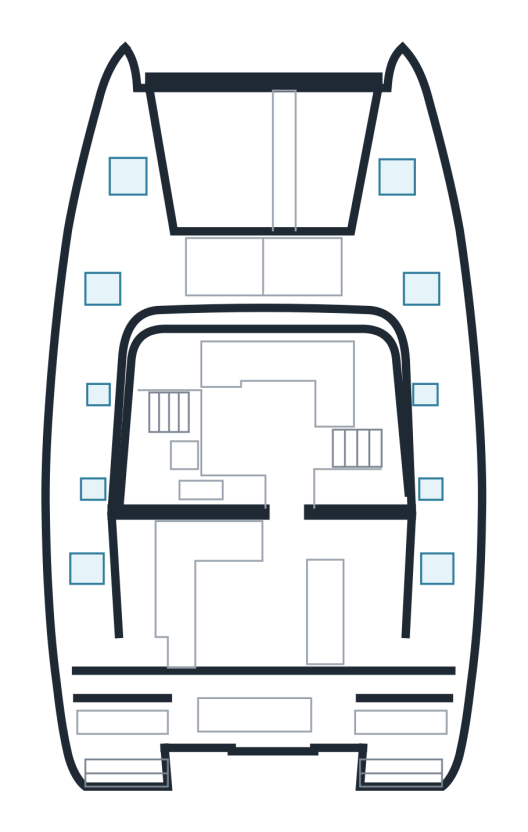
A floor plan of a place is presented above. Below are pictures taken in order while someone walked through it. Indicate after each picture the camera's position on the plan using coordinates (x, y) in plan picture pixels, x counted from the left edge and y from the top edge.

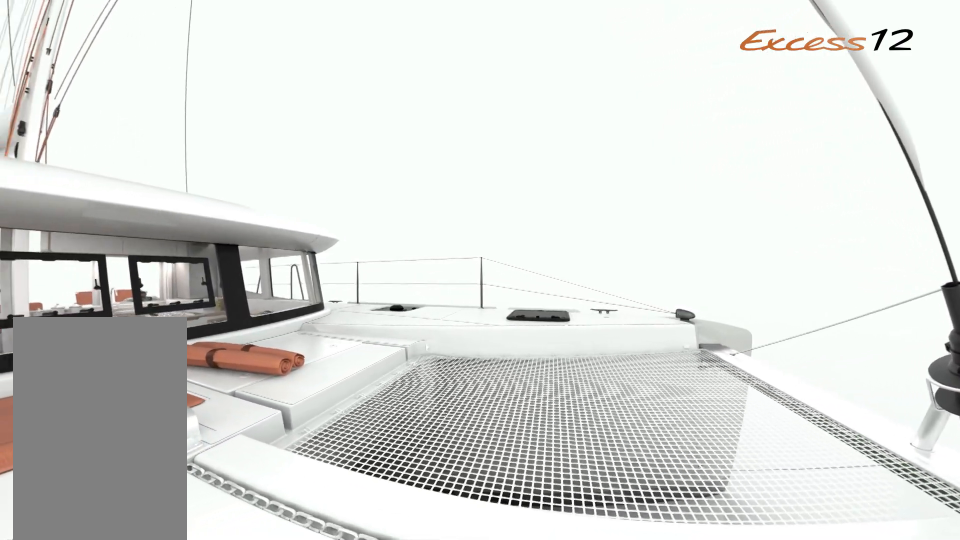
(330, 178)
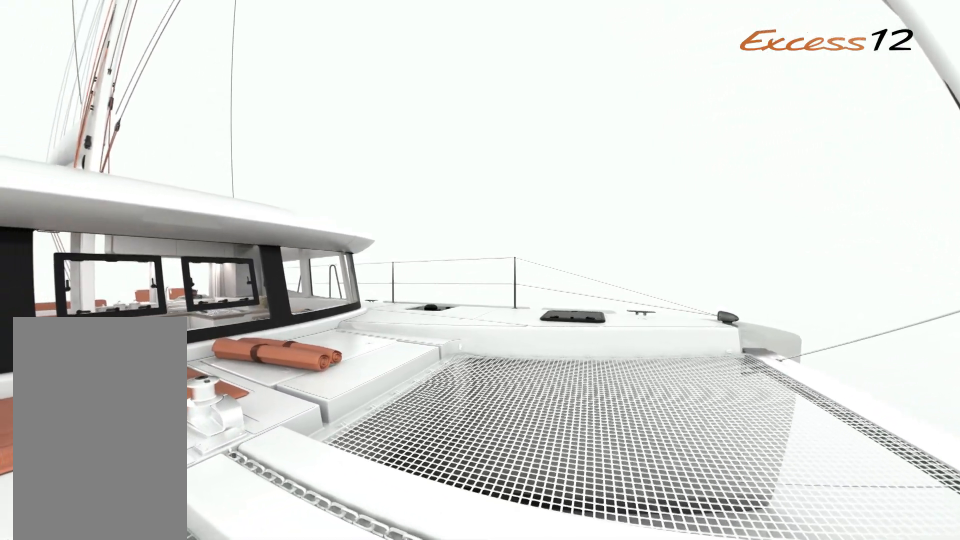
(324, 179)
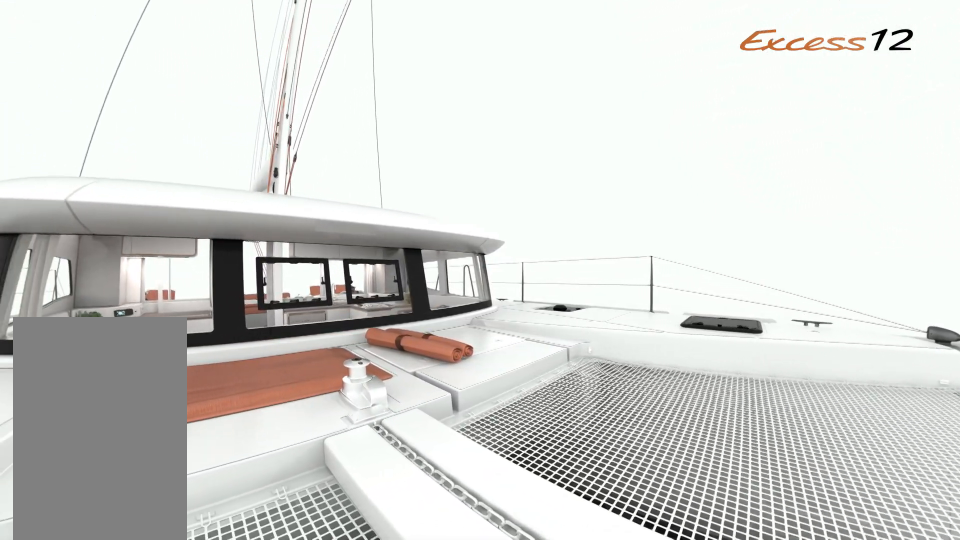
(331, 177)
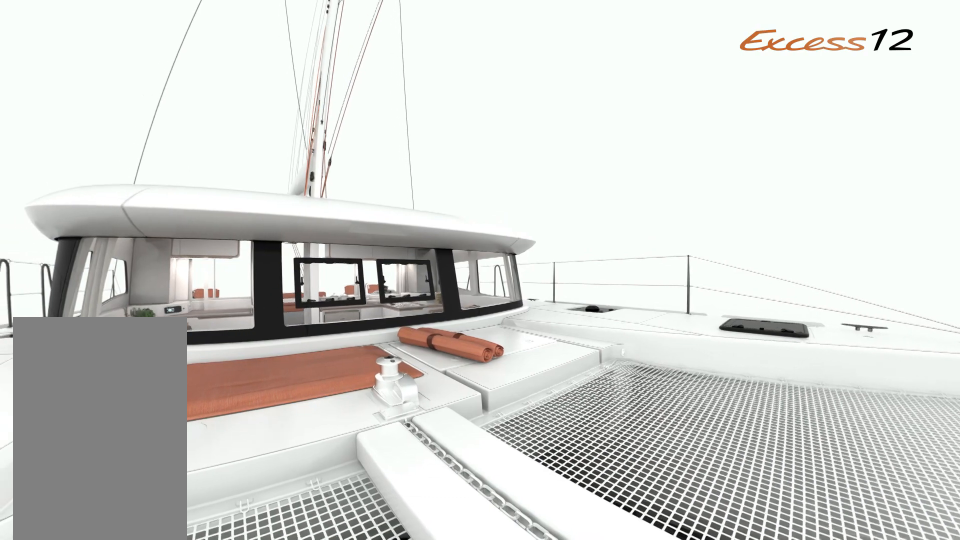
(332, 176)
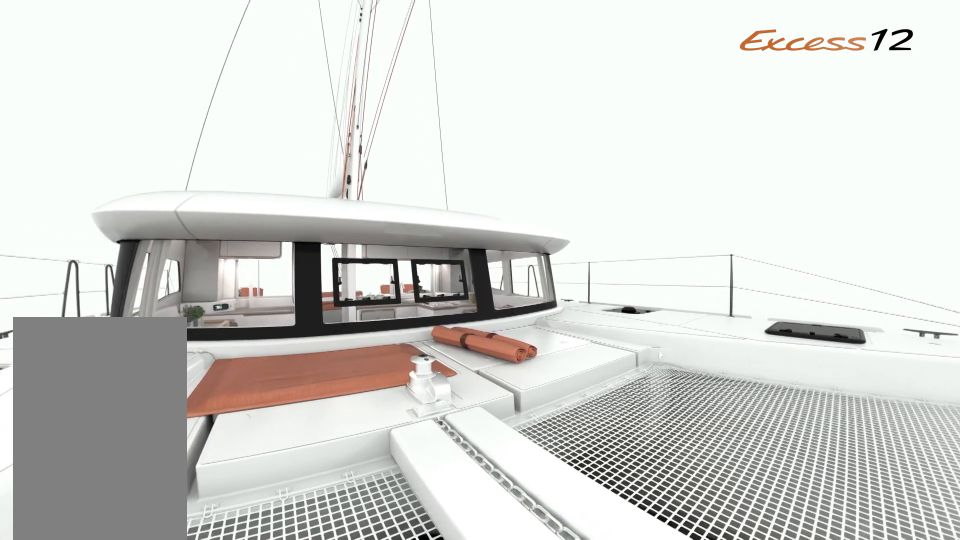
(332, 176)
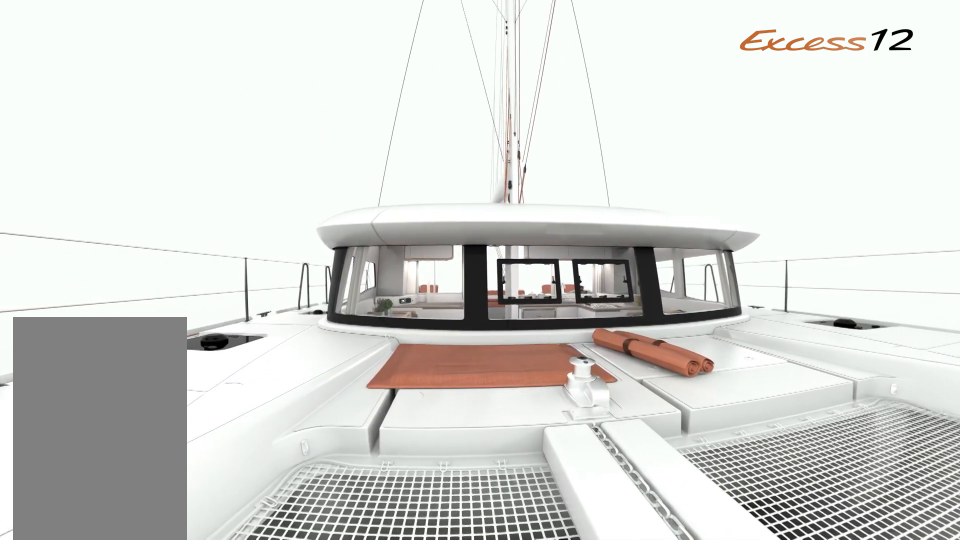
(332, 176)
